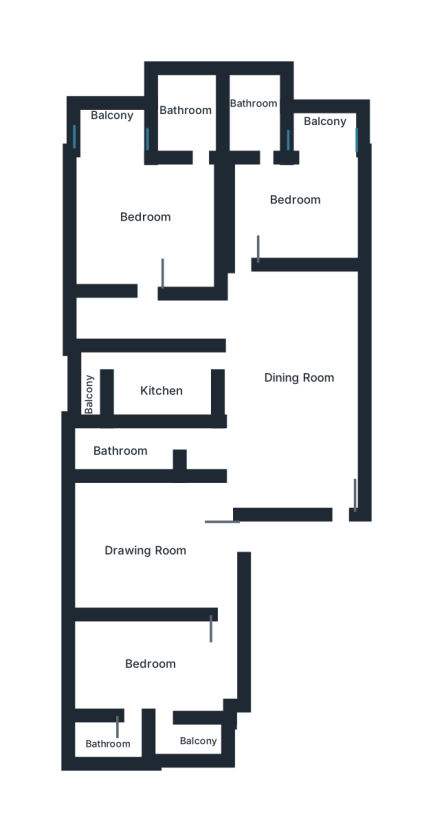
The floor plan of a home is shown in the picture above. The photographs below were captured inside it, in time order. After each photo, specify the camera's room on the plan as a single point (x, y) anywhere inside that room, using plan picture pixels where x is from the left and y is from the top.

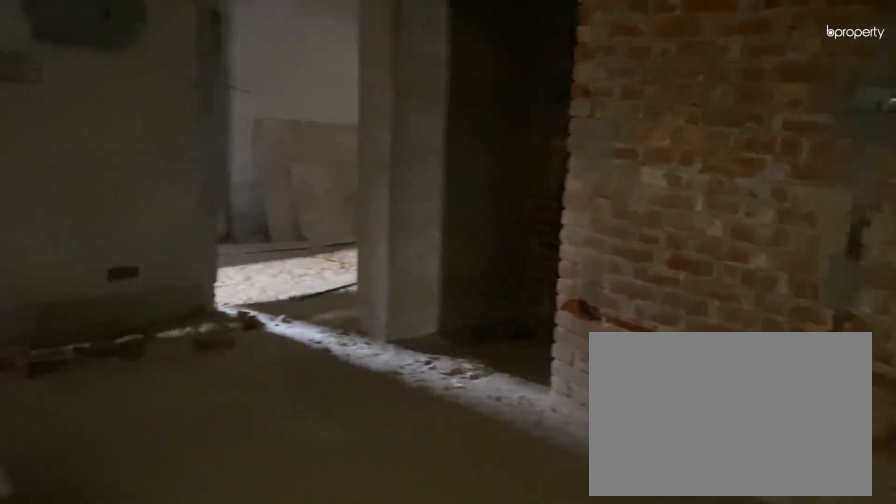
(298, 377)
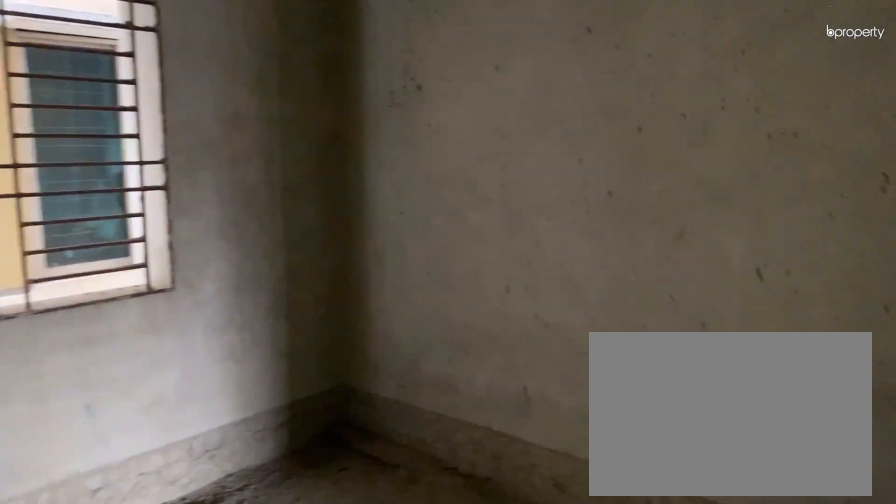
(140, 545)
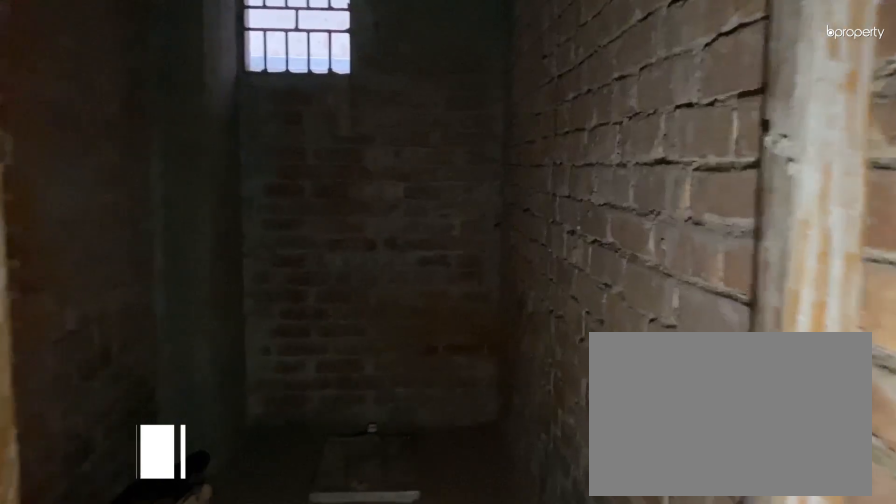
(123, 448)
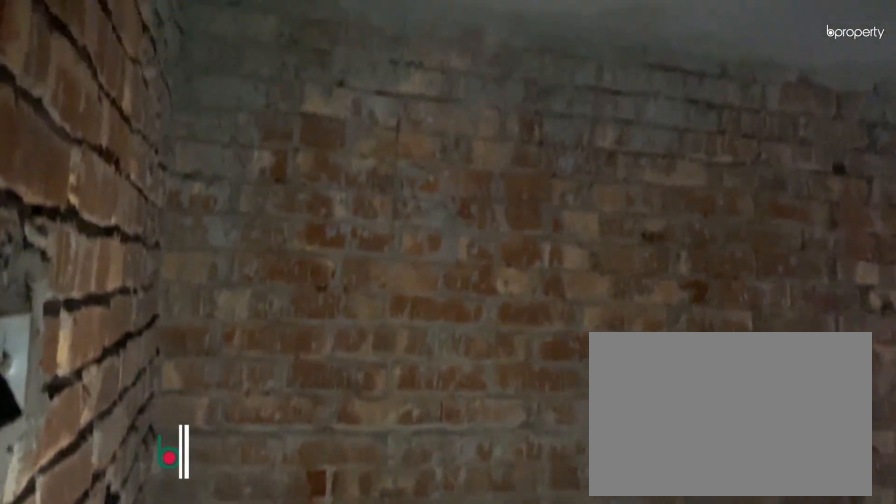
(167, 388)
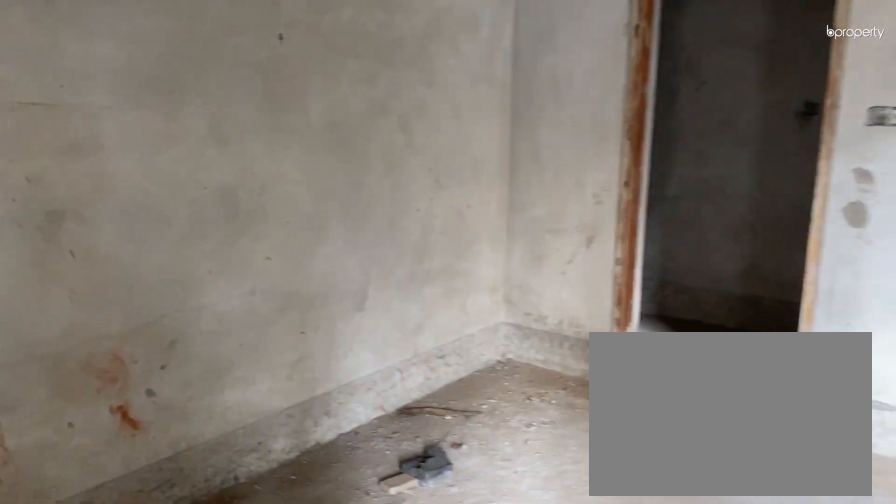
(140, 223)
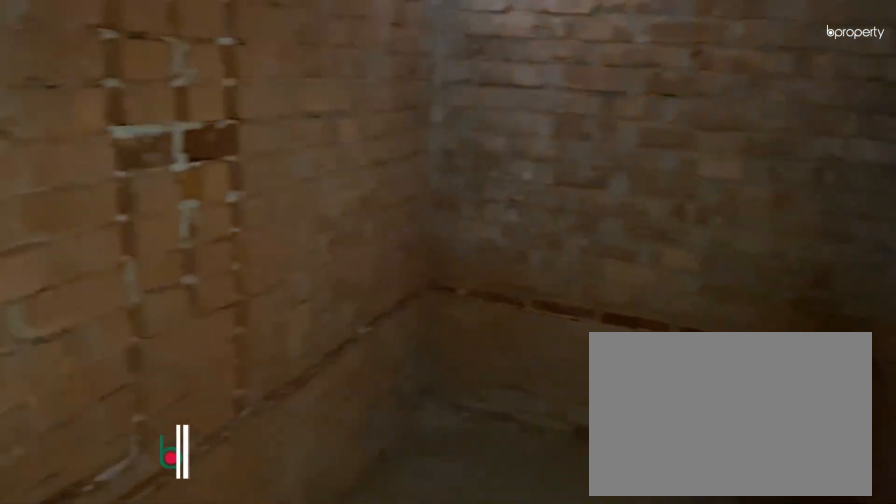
(182, 109)
